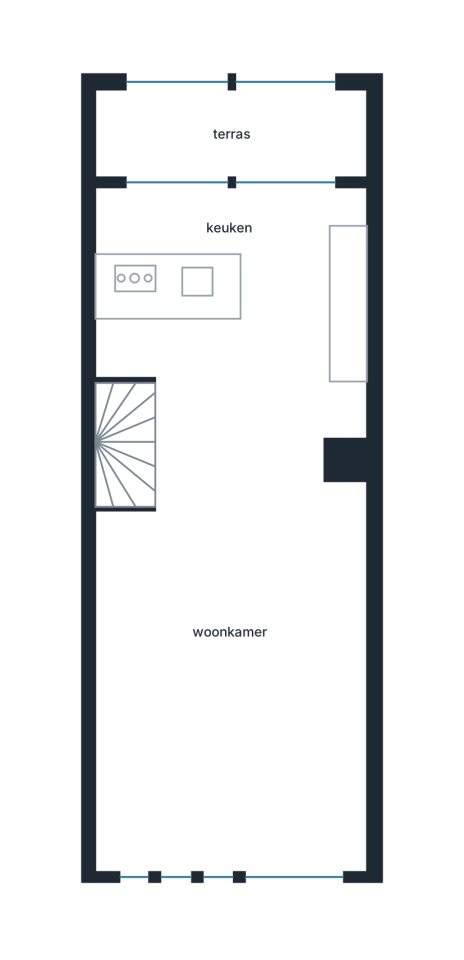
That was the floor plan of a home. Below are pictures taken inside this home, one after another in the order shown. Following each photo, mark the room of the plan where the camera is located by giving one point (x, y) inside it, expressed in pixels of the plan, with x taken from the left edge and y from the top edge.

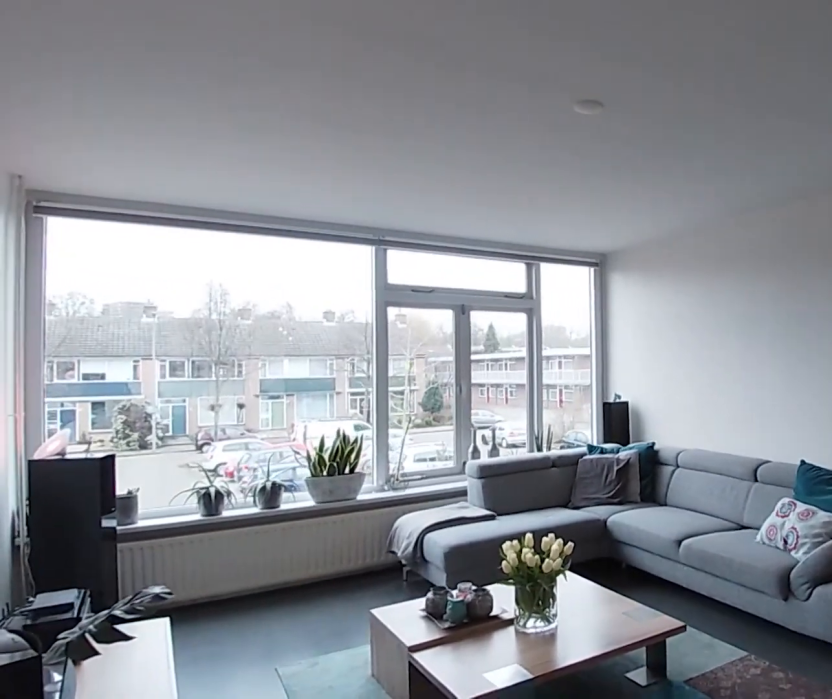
(275, 420)
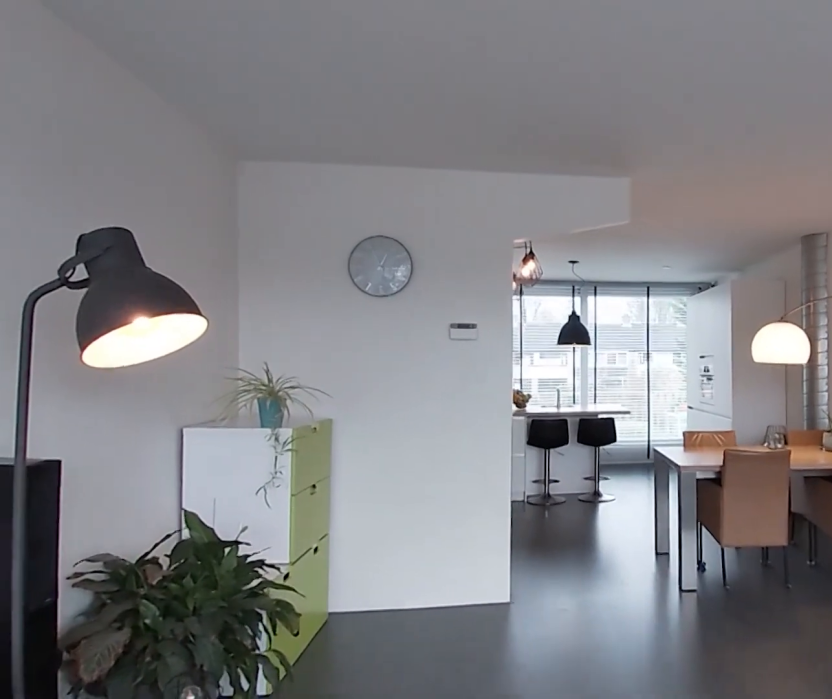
(275, 420)
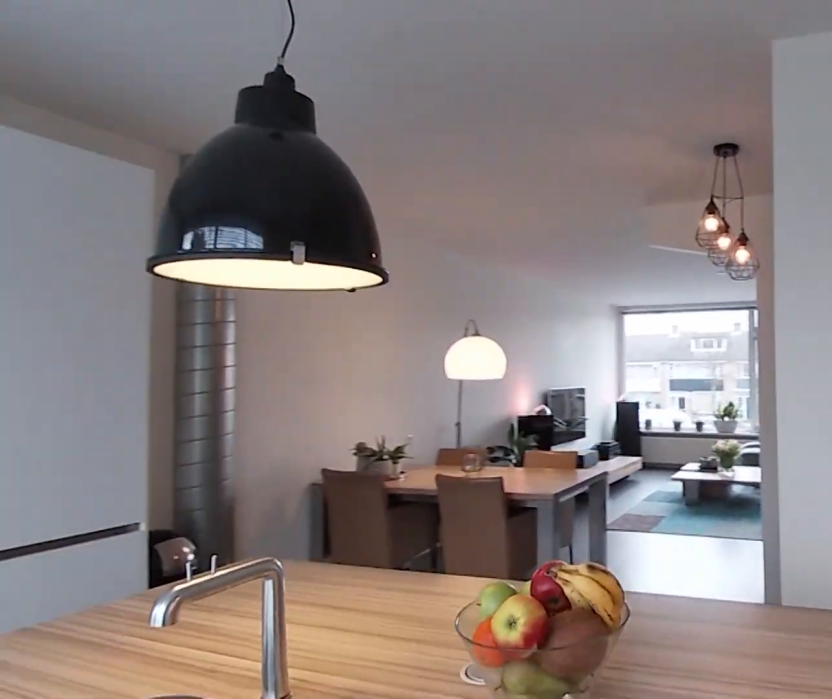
(230, 282)
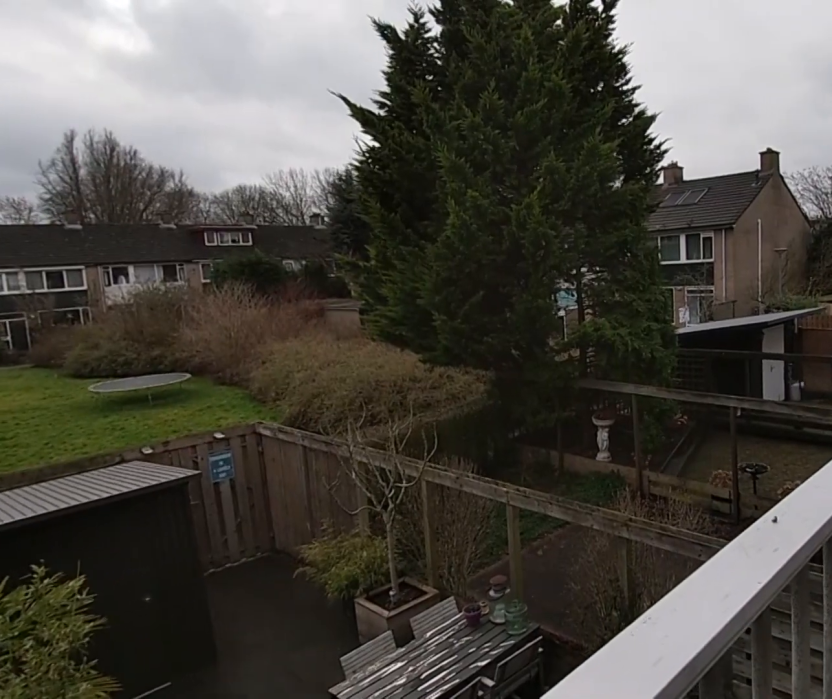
(230, 132)
